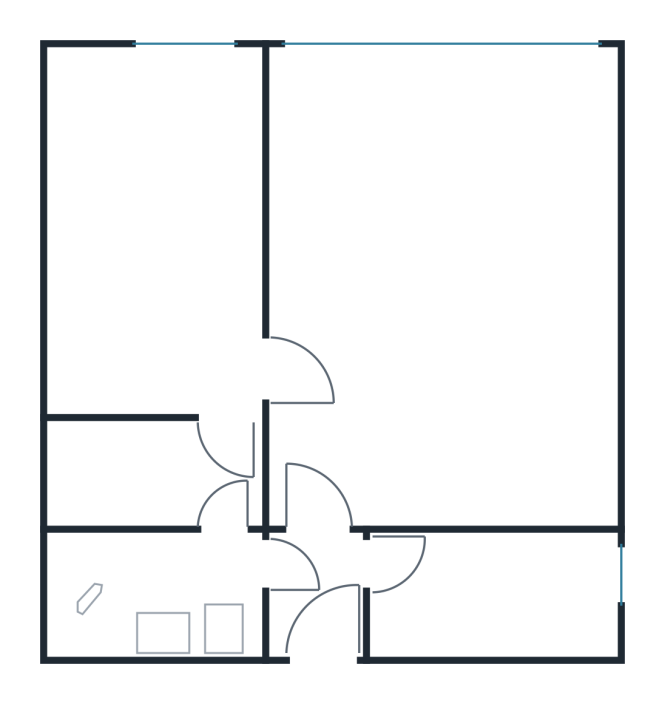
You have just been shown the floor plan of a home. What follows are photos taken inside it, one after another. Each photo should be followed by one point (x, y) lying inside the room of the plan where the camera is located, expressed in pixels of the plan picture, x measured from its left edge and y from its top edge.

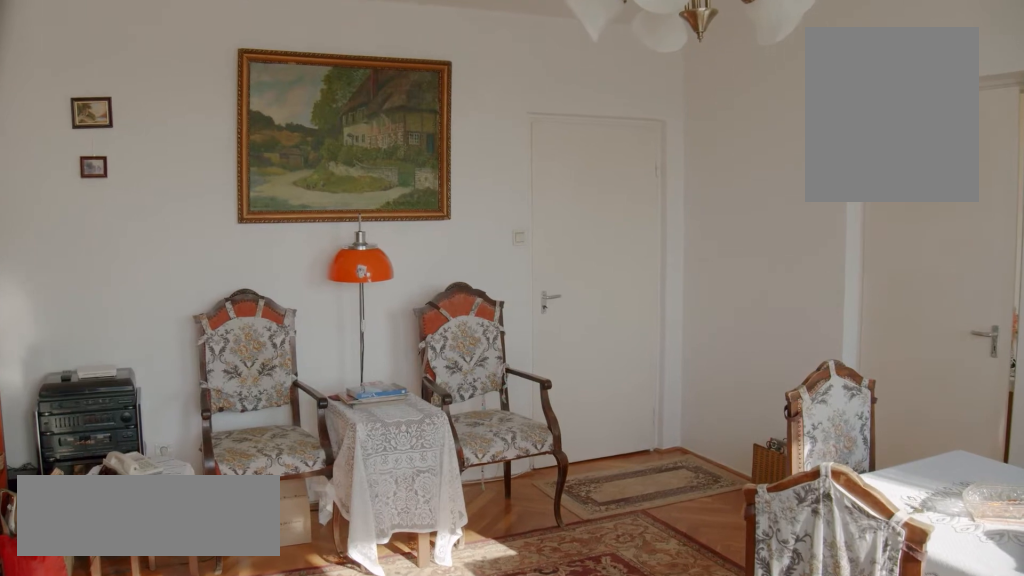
(421, 301)
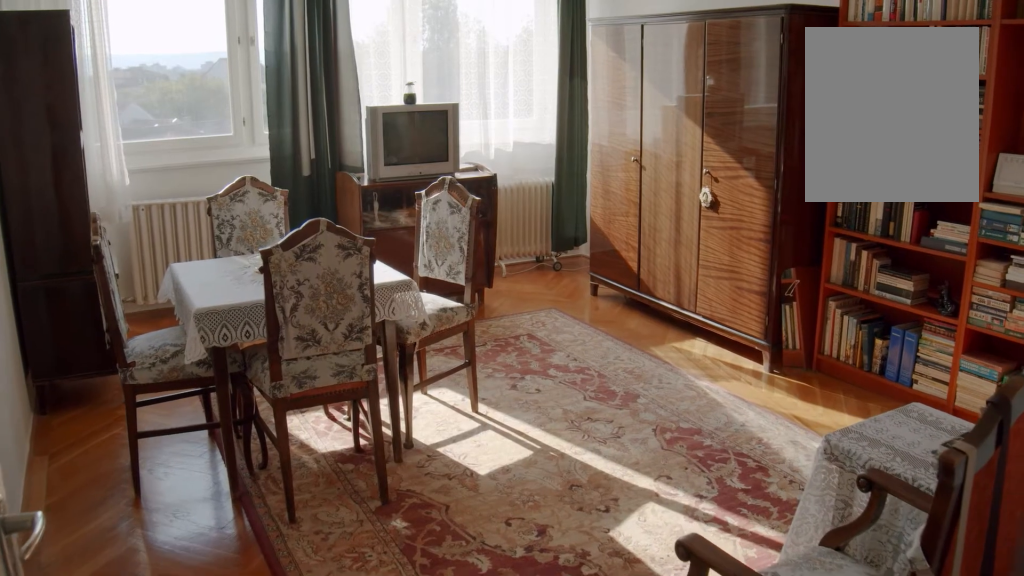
(421, 302)
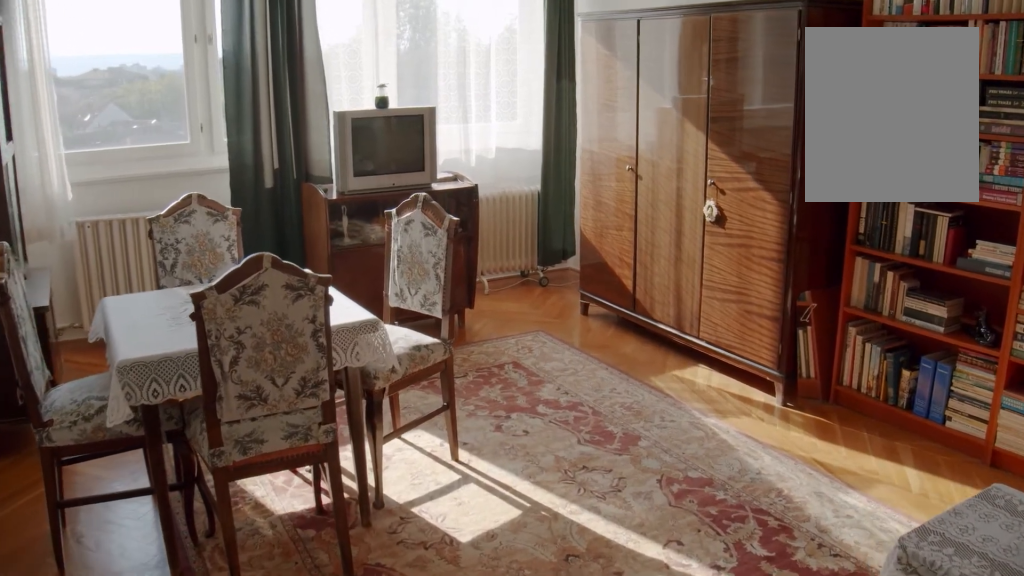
(420, 300)
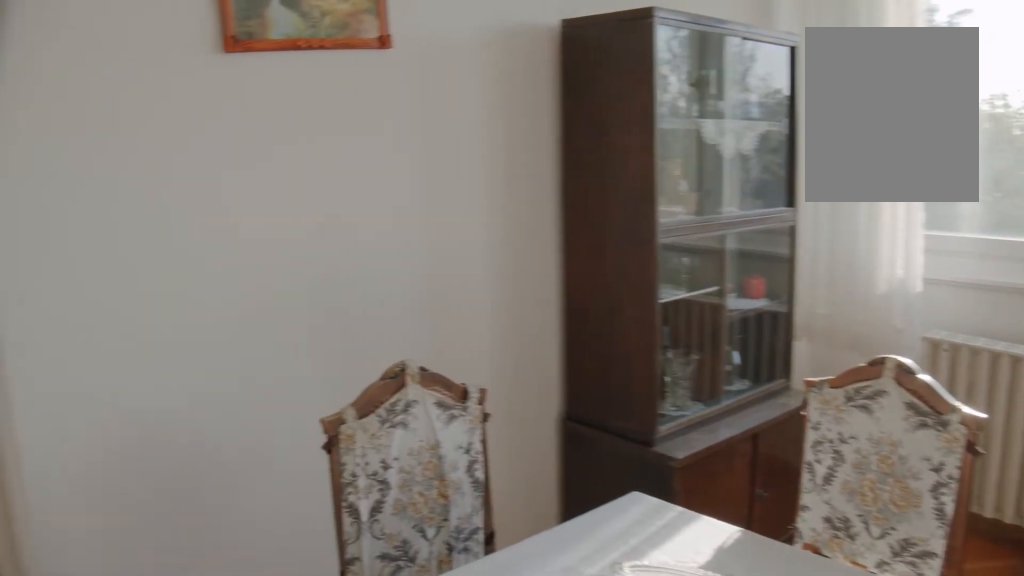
(420, 302)
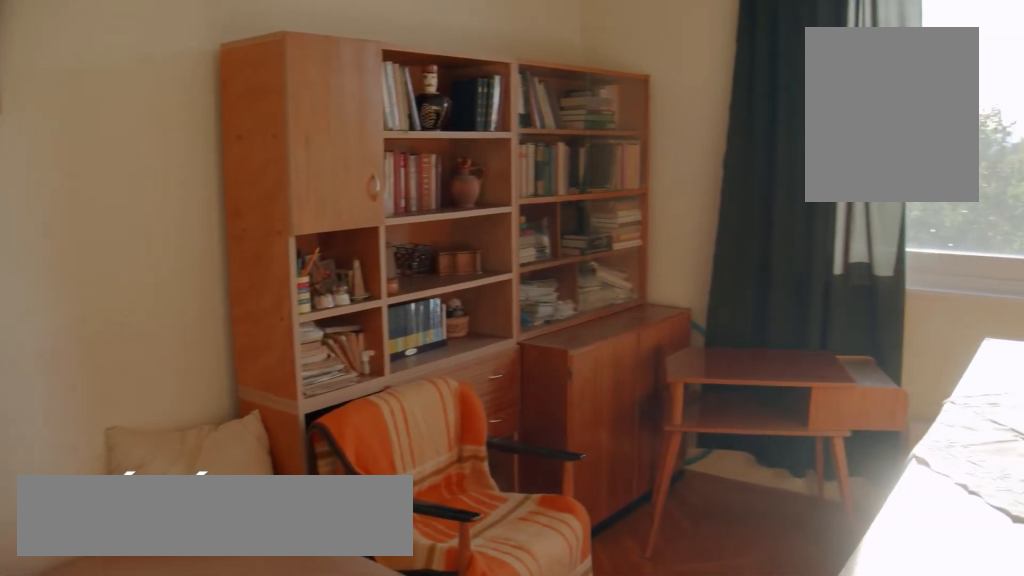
(186, 334)
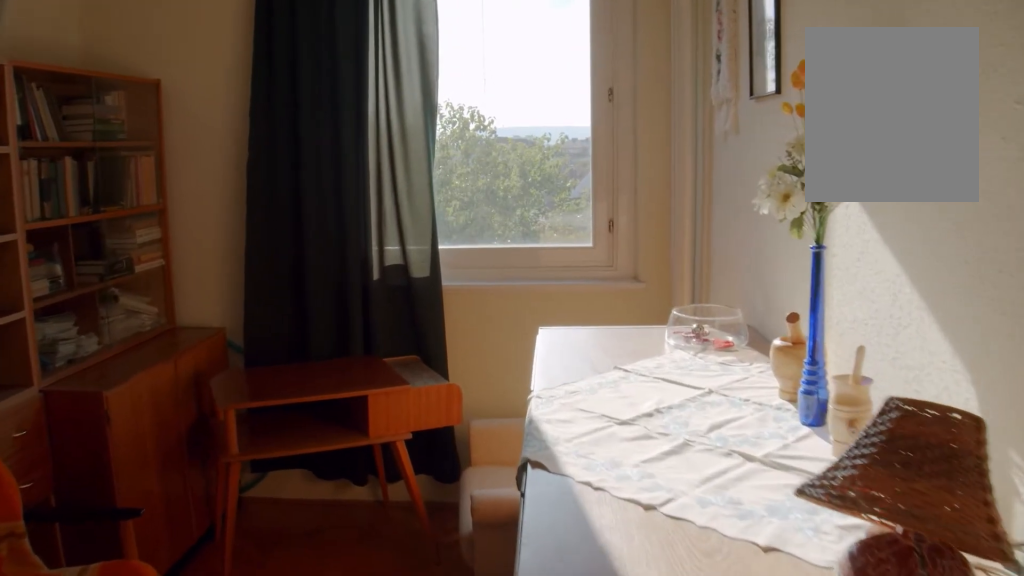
(187, 334)
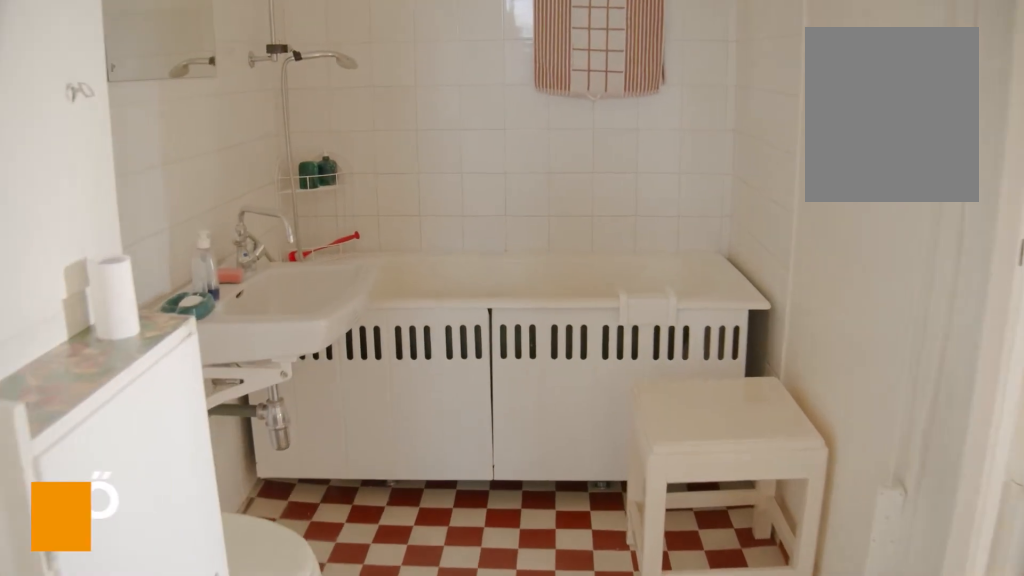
(147, 591)
